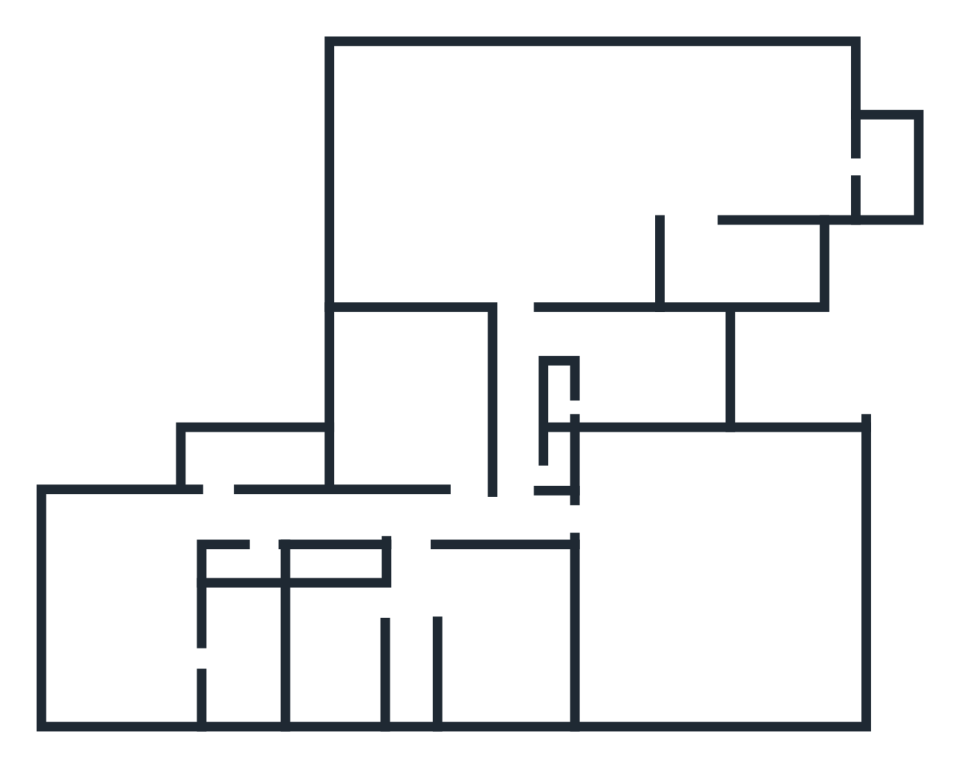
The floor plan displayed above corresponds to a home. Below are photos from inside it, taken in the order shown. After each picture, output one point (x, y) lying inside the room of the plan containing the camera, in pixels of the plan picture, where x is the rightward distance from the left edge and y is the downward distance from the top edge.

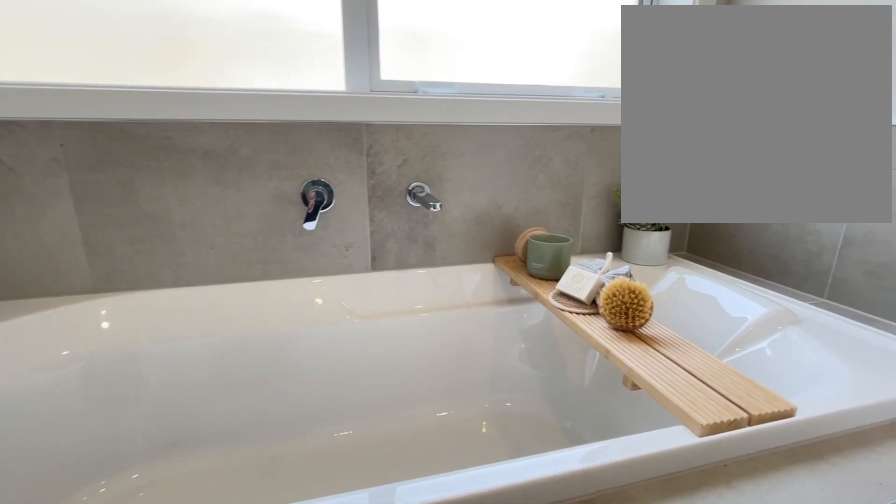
(333, 653)
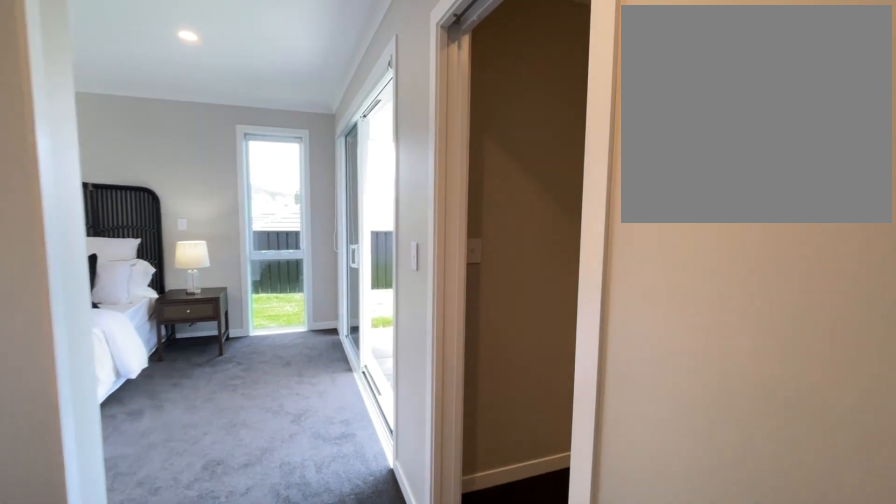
(342, 515)
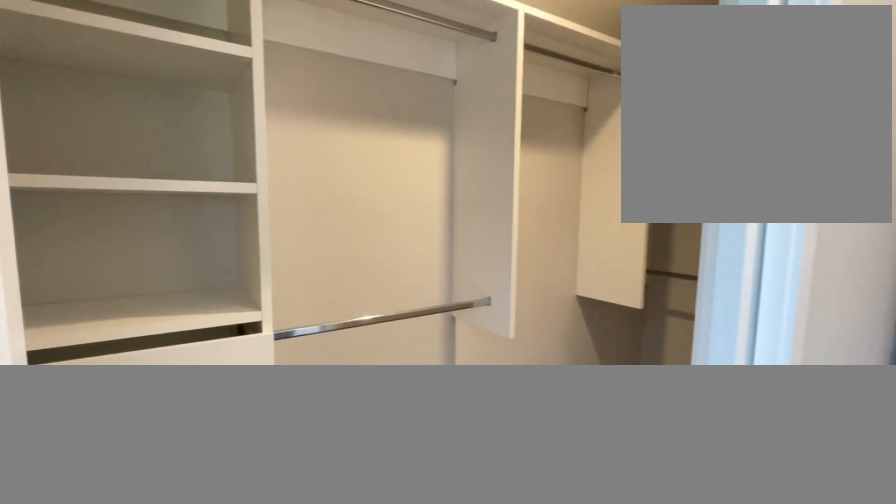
(250, 457)
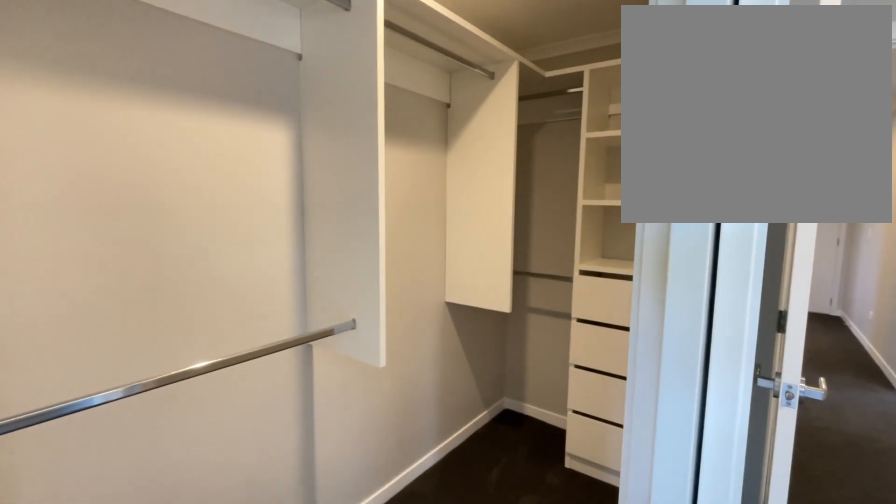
(250, 457)
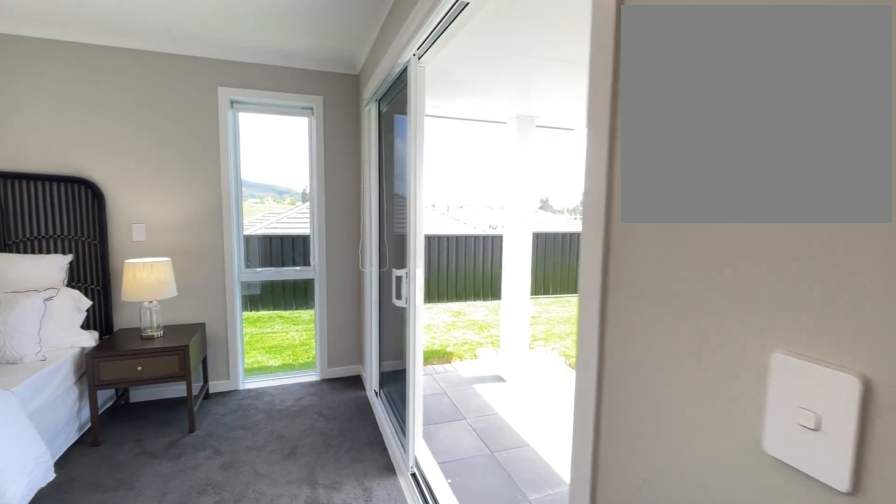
(122, 519)
